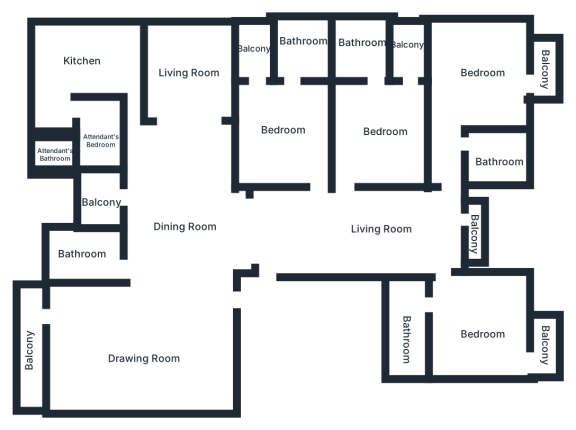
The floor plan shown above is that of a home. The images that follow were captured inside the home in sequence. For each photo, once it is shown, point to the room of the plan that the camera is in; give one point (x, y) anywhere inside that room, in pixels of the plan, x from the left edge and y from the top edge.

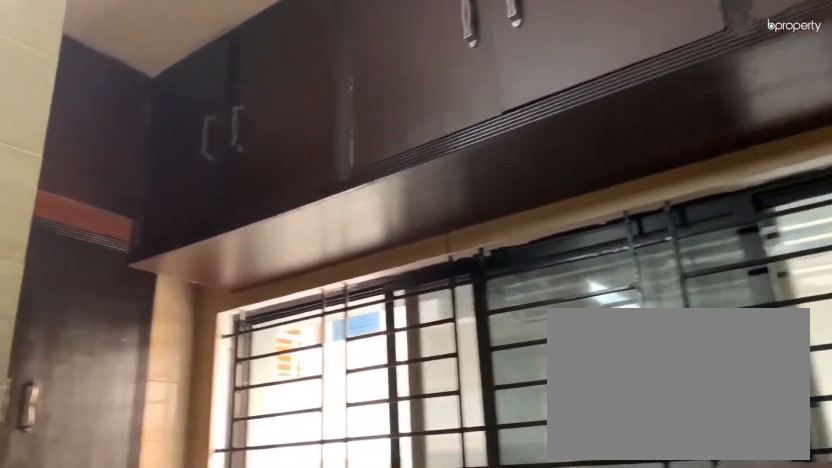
(79, 56)
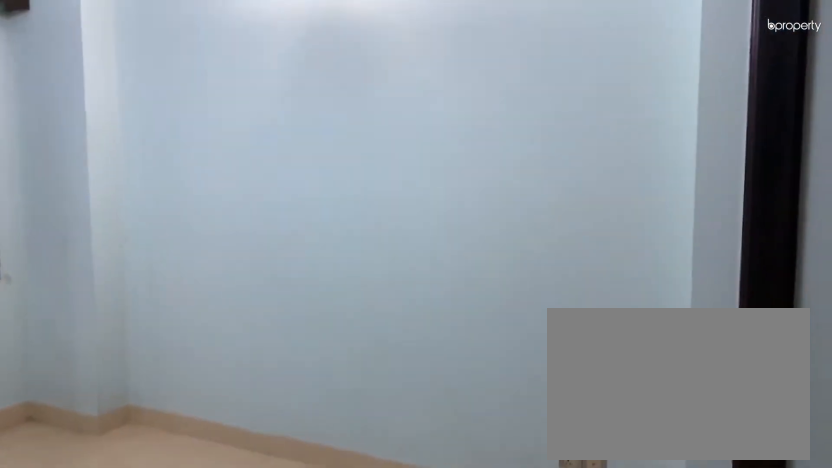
(184, 61)
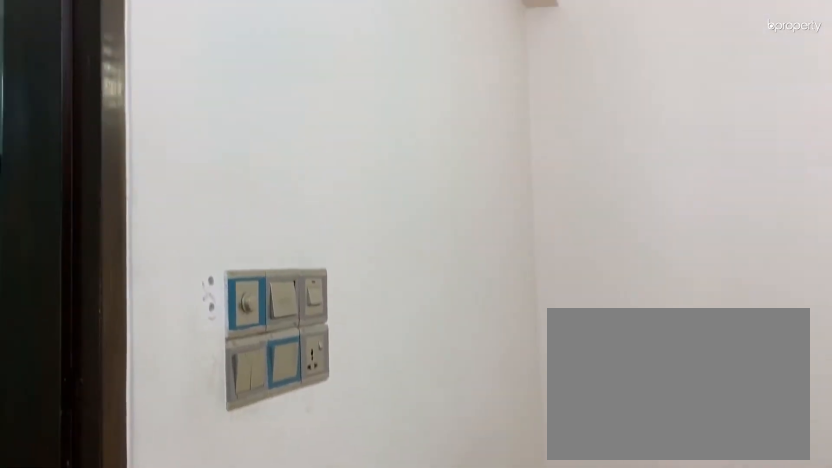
(280, 122)
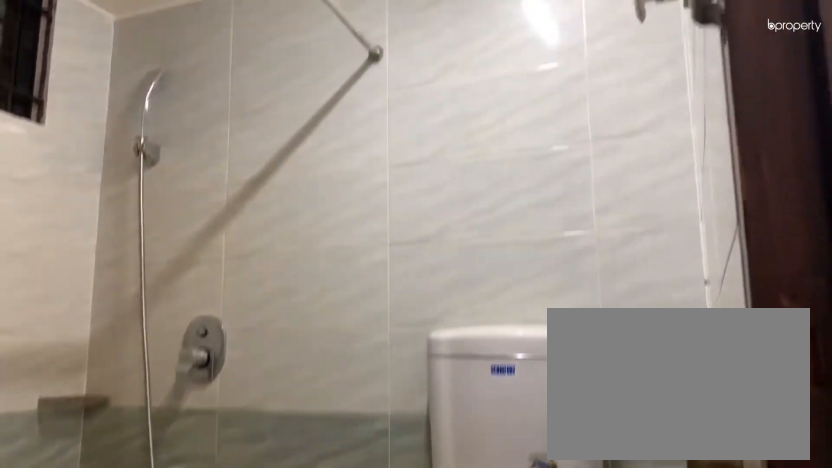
(298, 47)
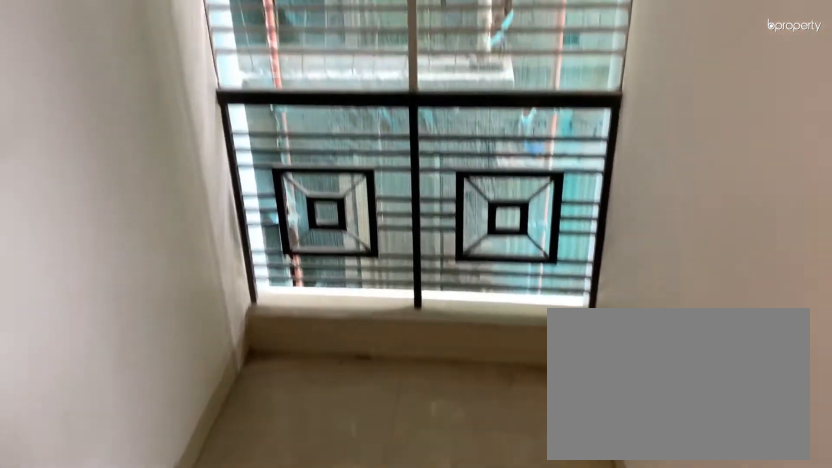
(253, 51)
